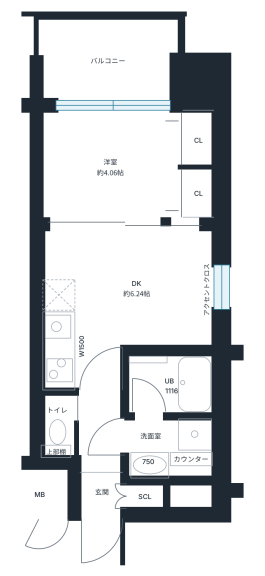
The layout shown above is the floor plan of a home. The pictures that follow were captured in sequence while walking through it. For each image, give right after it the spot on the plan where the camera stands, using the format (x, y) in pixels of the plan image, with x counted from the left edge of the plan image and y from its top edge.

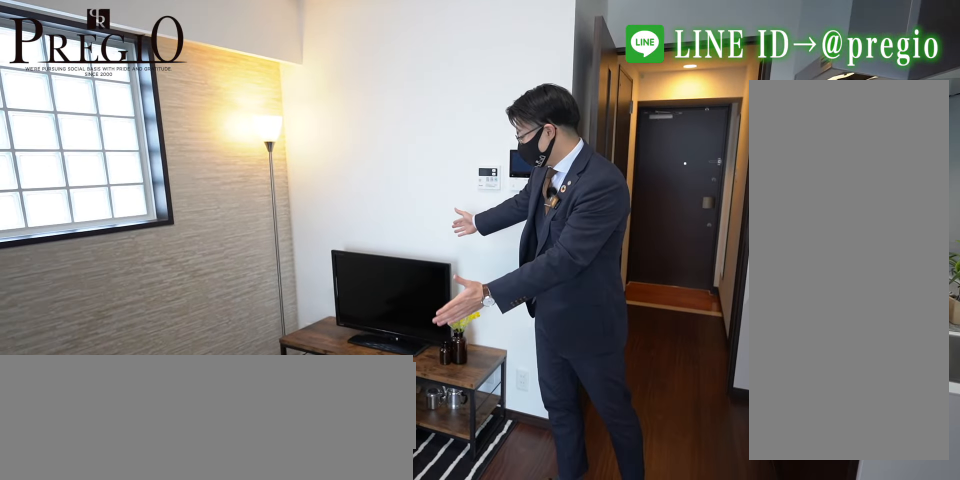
(135, 291)
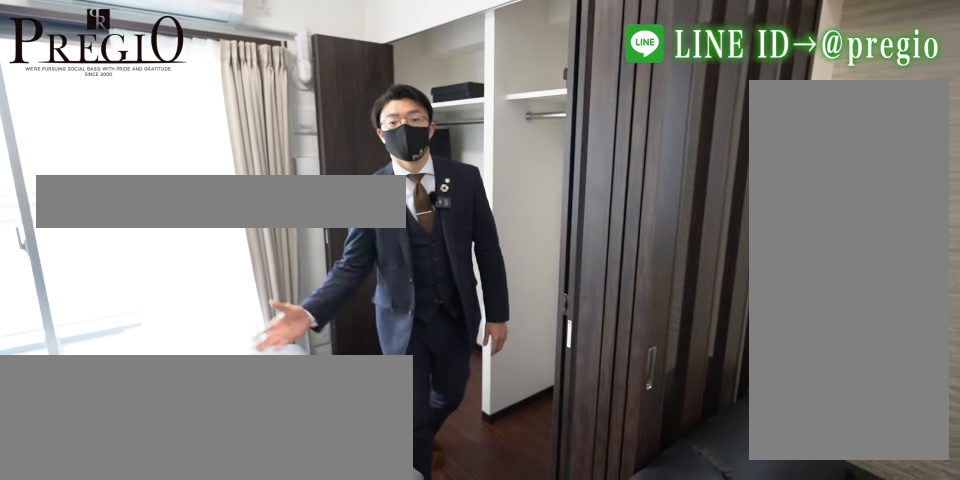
(116, 228)
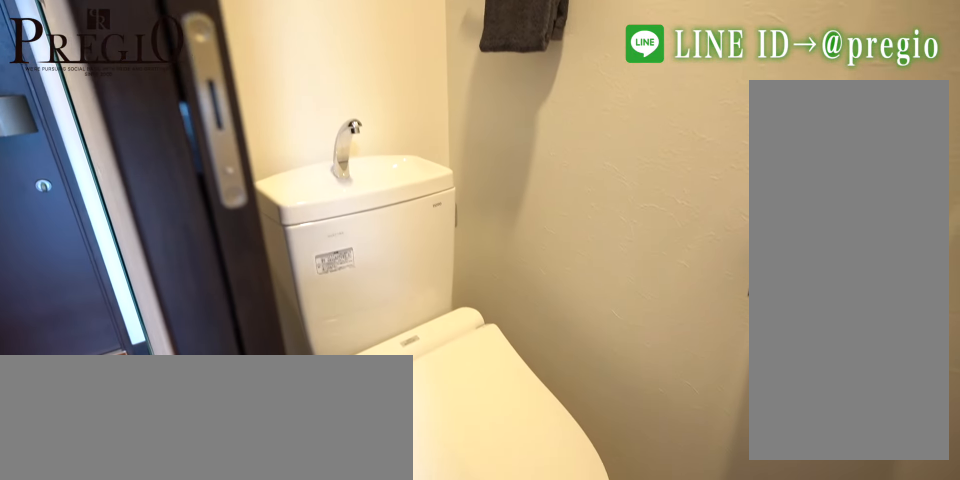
(56, 417)
